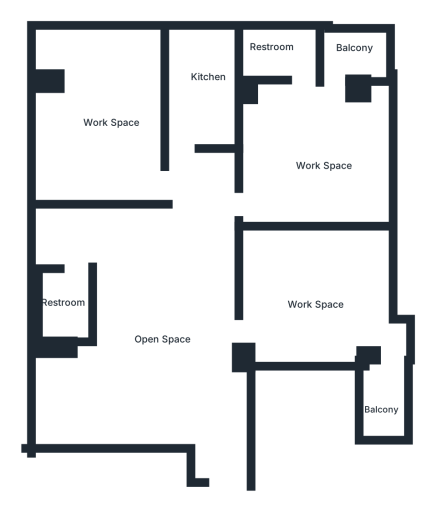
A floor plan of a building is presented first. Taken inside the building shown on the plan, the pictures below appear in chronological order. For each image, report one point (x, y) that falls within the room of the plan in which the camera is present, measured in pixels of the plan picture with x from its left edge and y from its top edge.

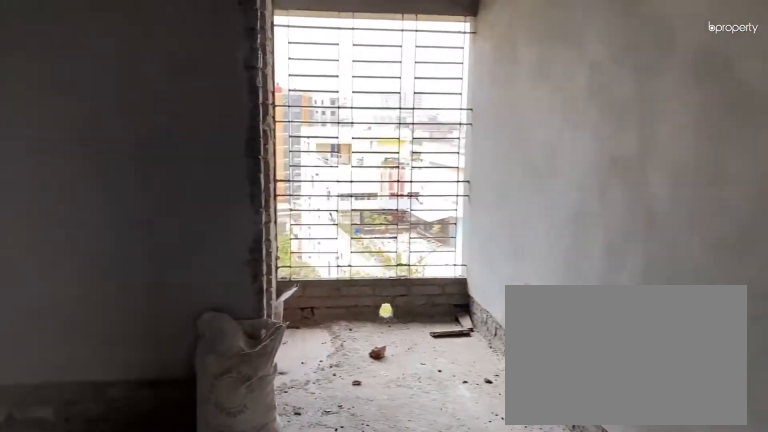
(187, 320)
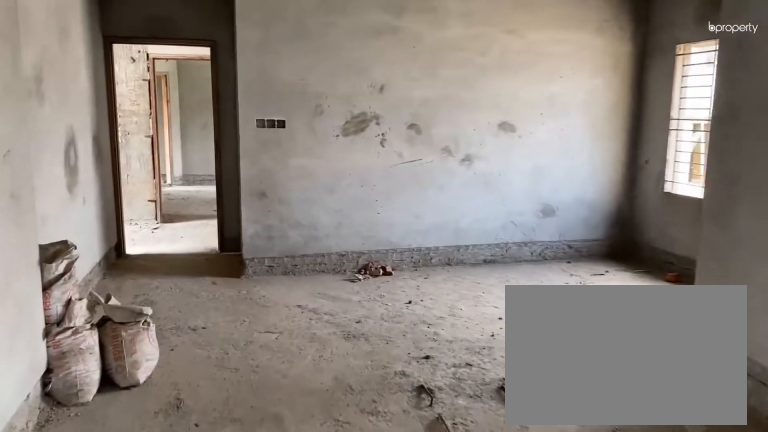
(187, 320)
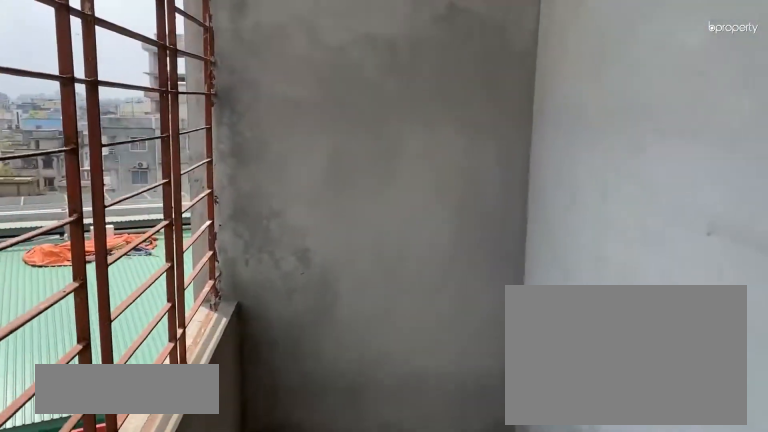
(386, 397)
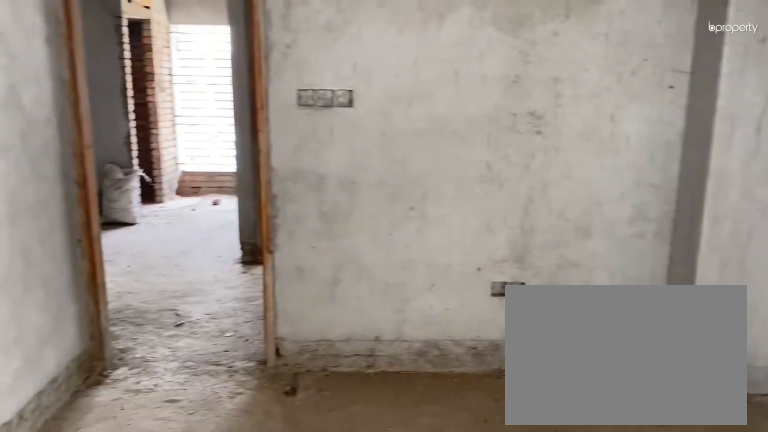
(316, 115)
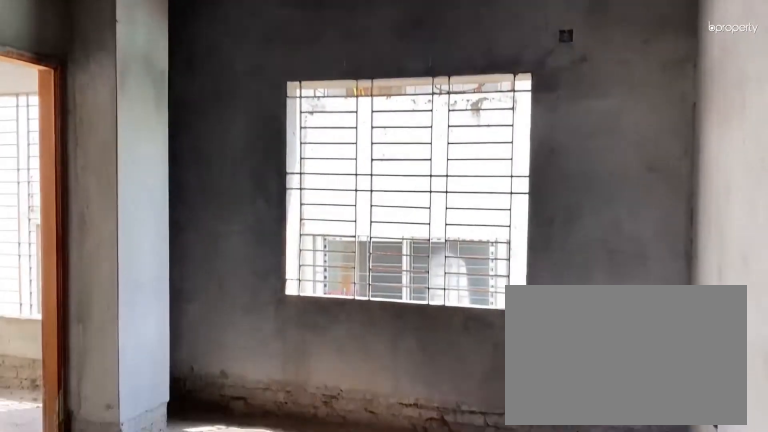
(331, 104)
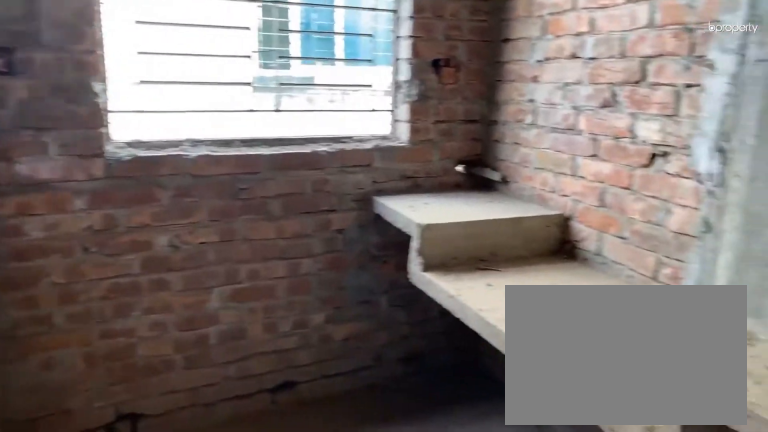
(203, 70)
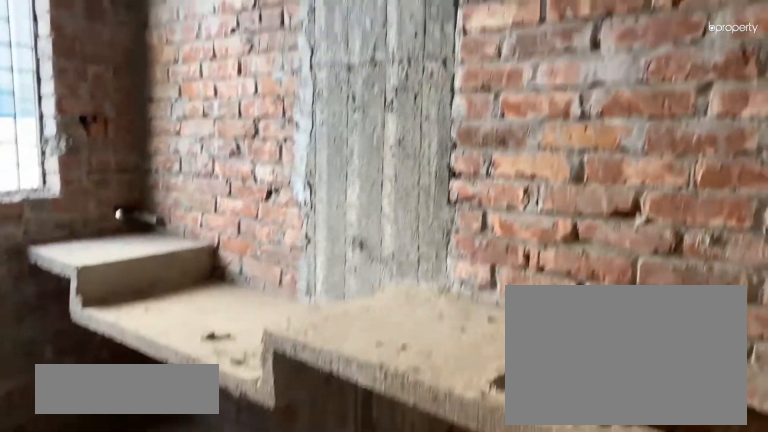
(203, 70)
